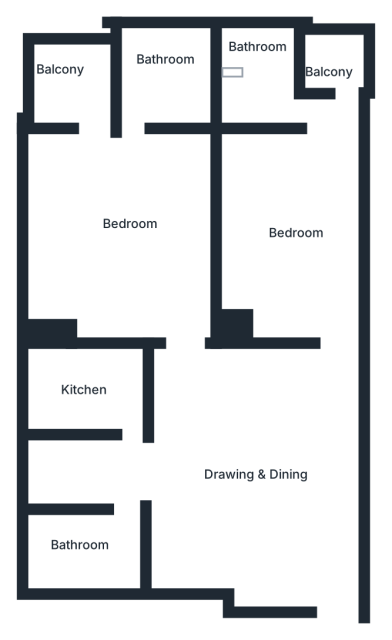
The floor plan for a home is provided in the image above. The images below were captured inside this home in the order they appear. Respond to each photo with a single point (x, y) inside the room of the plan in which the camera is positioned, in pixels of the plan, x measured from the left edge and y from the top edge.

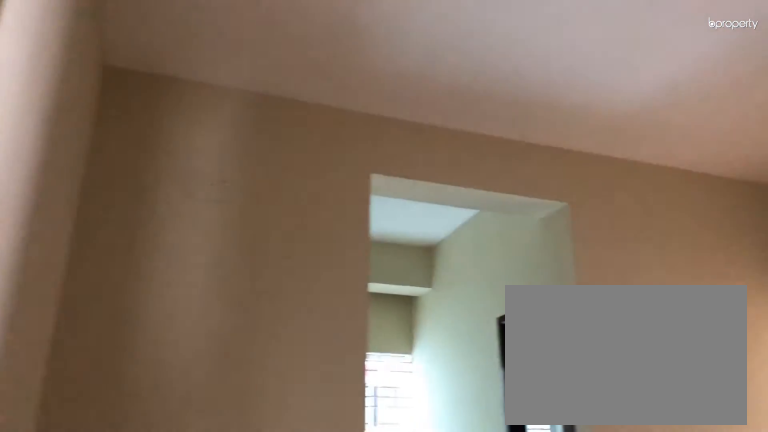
(268, 468)
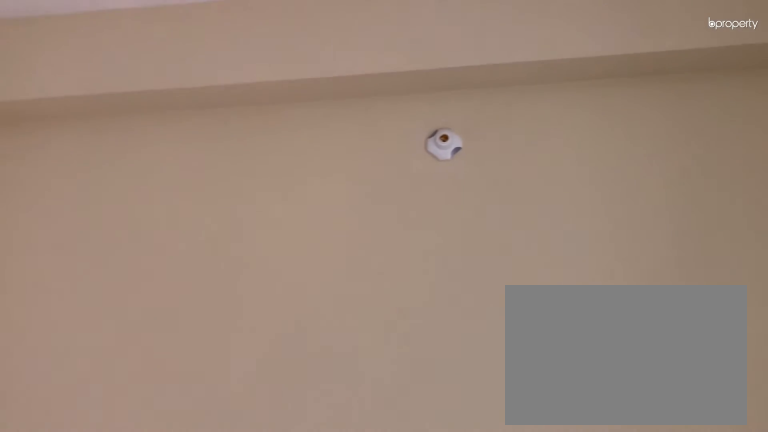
(307, 218)
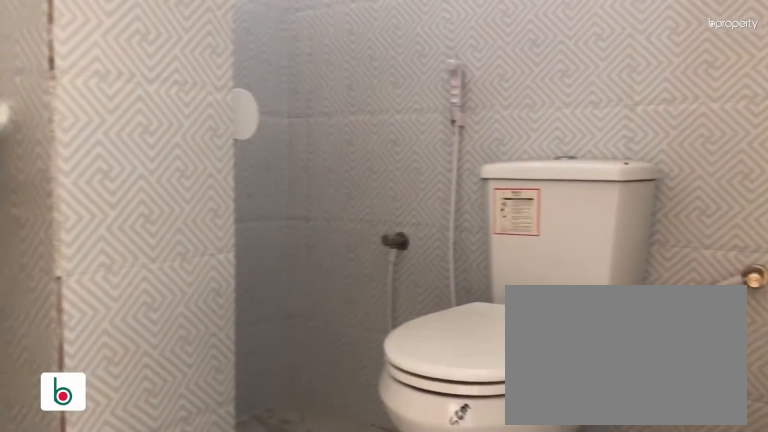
(265, 85)
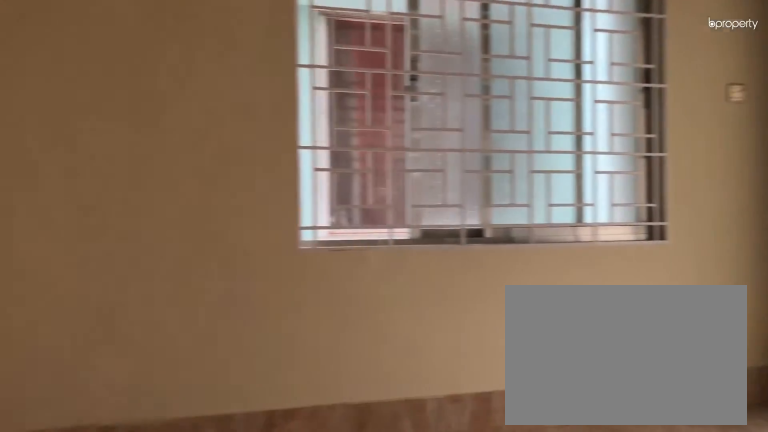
(115, 212)
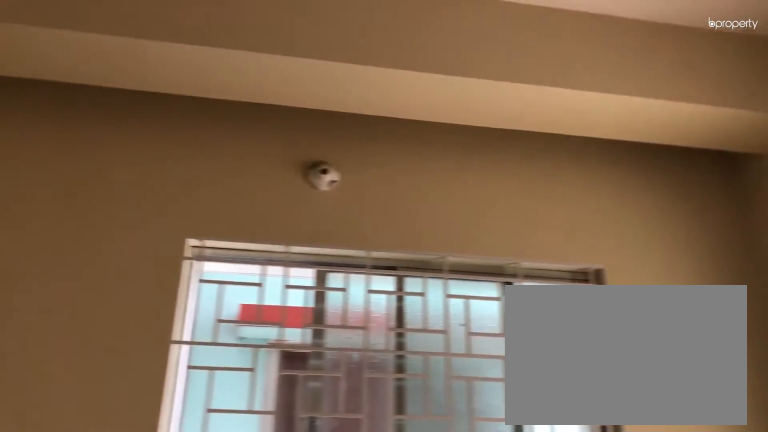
(115, 212)
